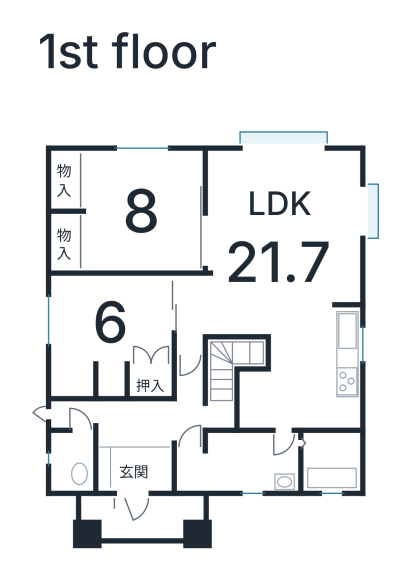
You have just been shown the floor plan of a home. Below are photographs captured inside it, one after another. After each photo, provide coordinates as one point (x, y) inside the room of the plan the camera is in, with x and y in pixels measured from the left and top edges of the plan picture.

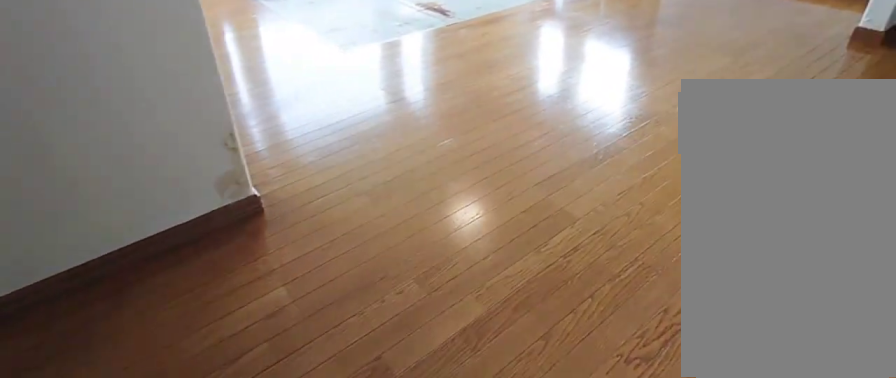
(273, 236)
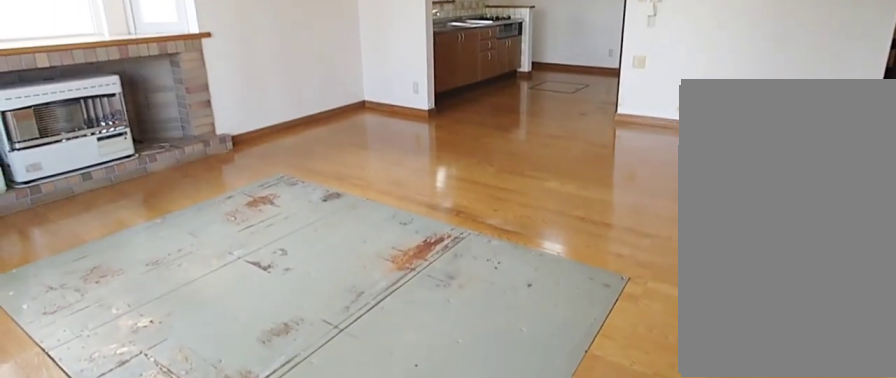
(273, 236)
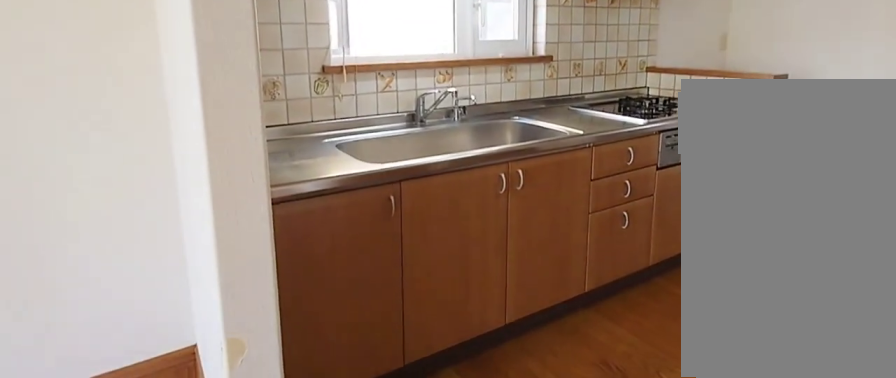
(306, 373)
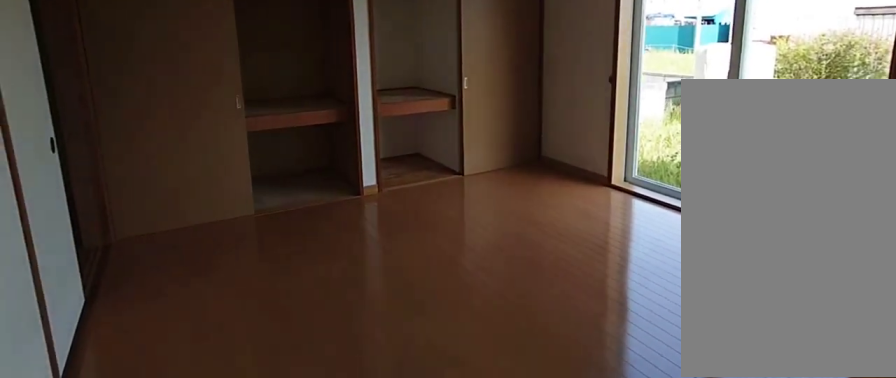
(140, 217)
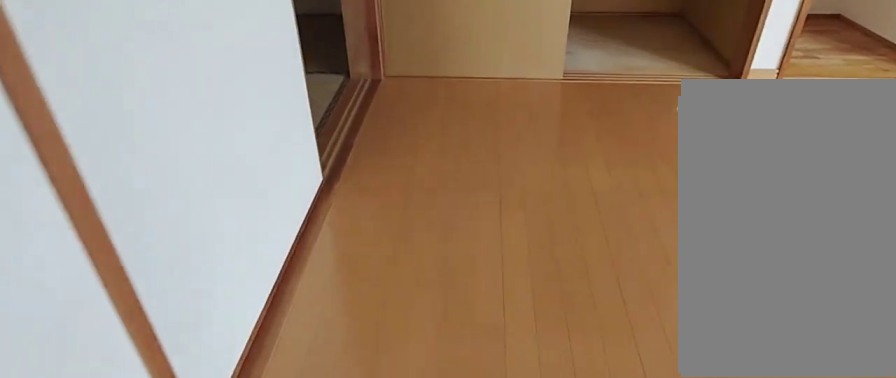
(140, 217)
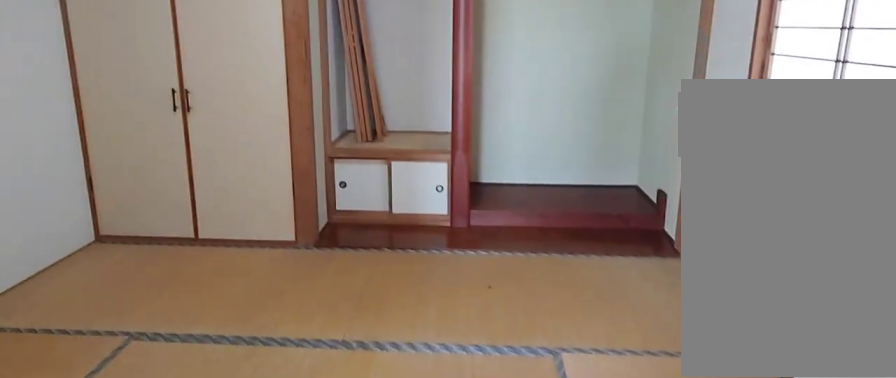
(108, 321)
